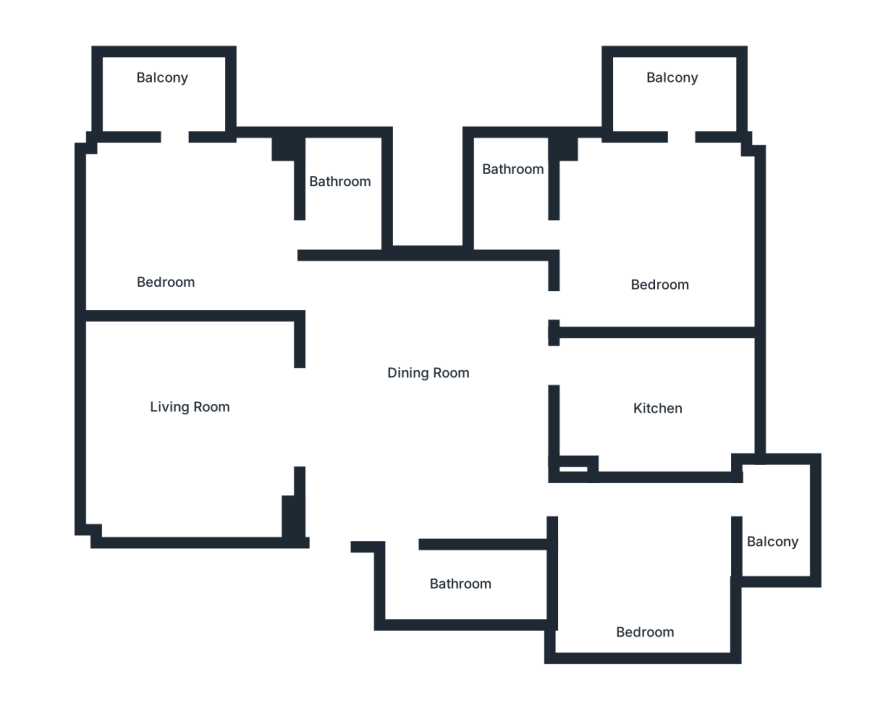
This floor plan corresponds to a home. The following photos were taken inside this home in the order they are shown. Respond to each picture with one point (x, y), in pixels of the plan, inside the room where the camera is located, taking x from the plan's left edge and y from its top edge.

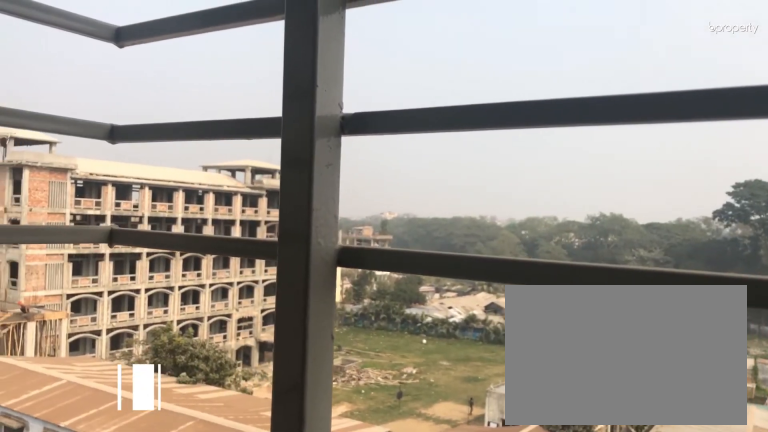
(773, 538)
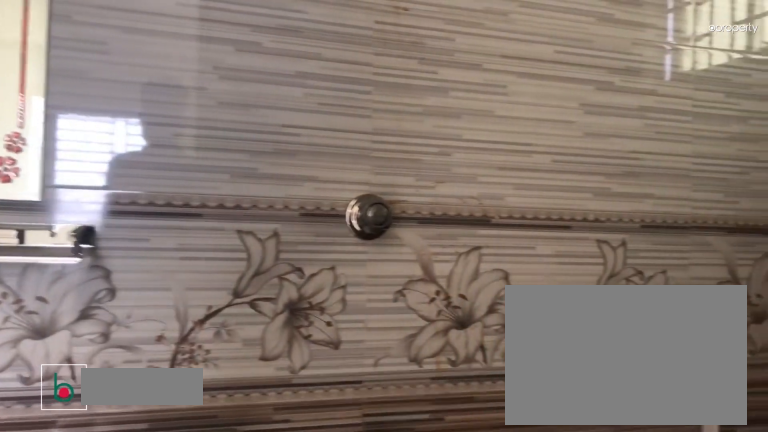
(505, 195)
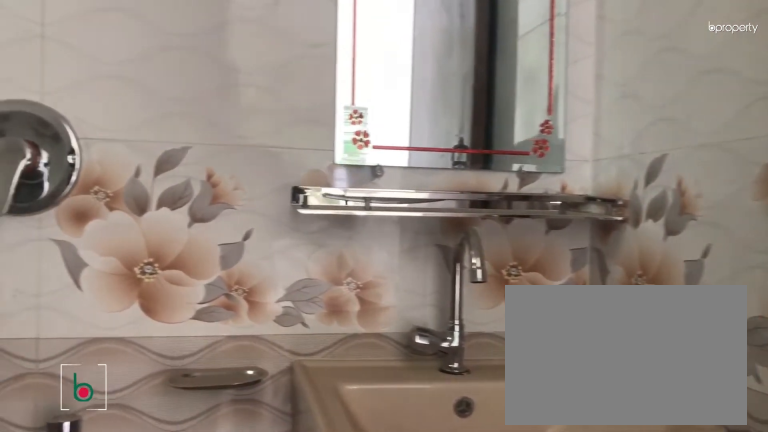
(335, 195)
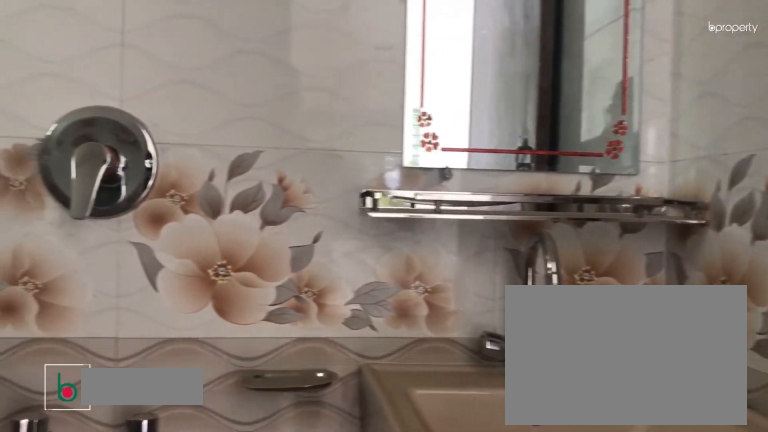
(335, 195)
